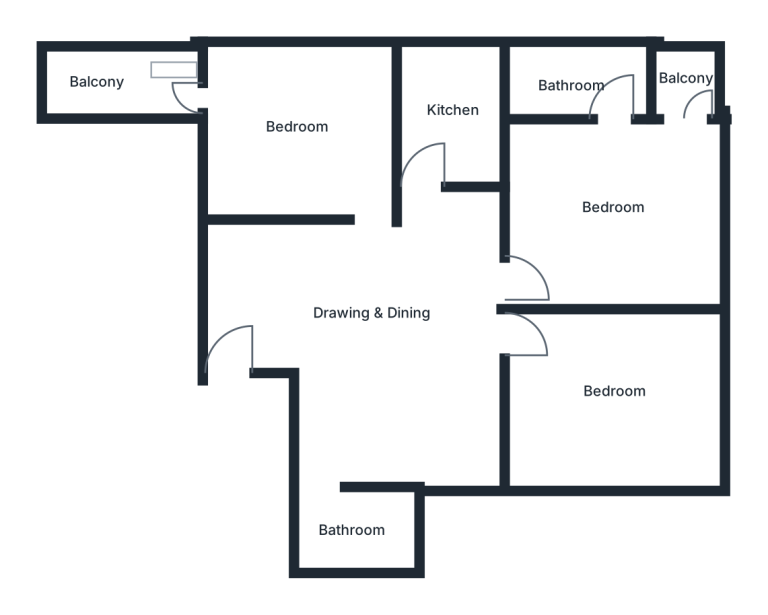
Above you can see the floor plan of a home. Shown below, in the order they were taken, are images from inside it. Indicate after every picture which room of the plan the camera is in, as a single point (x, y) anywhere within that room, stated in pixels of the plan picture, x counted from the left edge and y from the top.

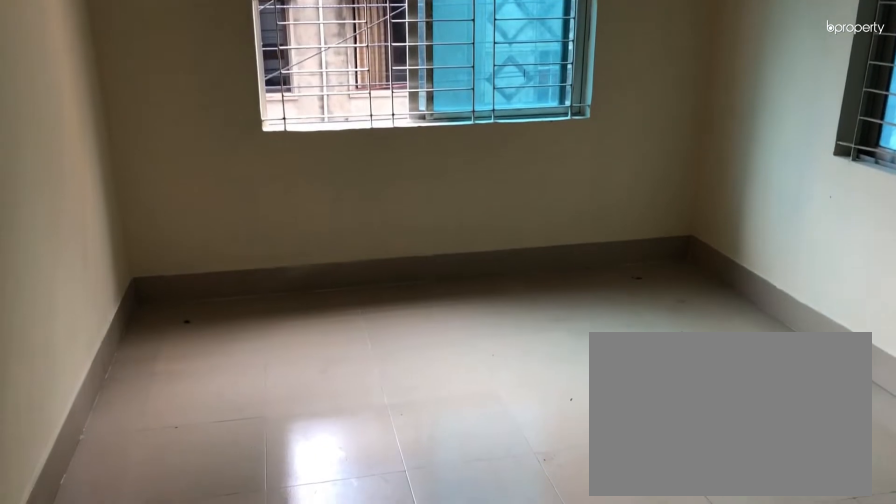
(616, 393)
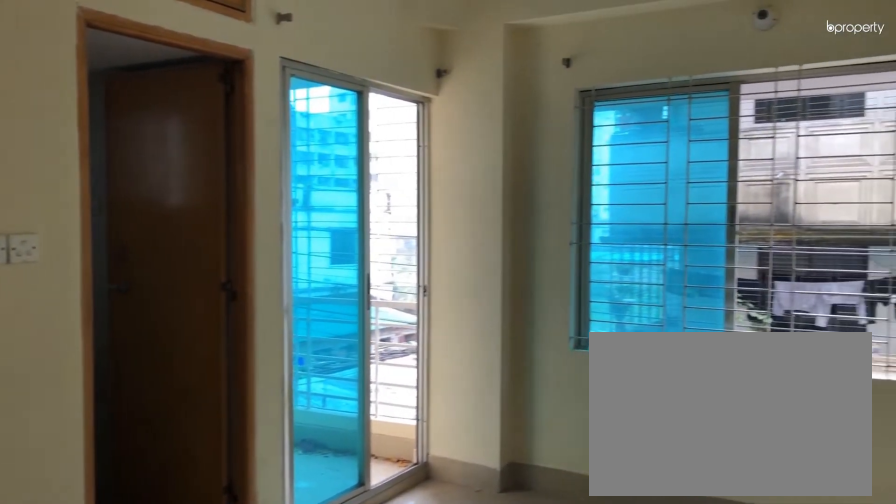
(616, 205)
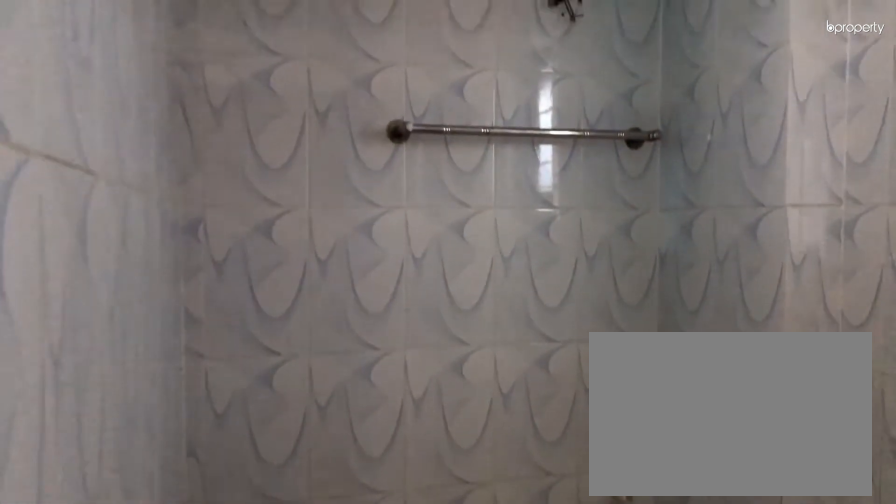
(570, 88)
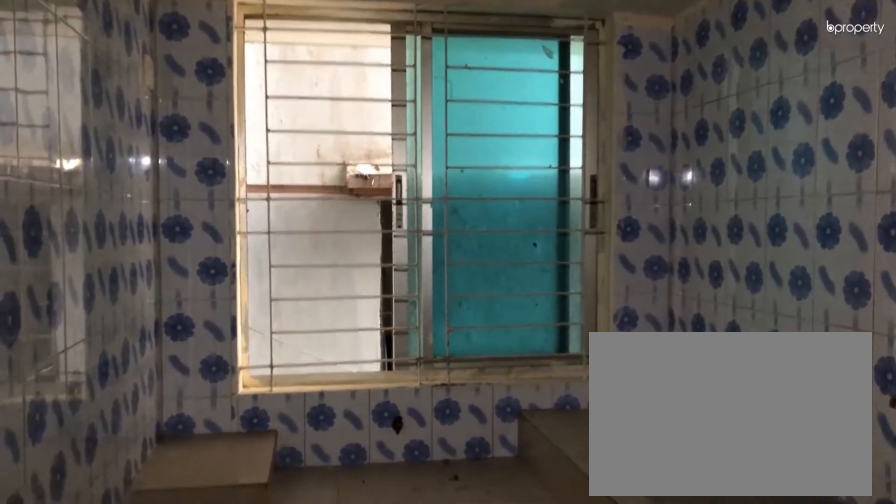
(453, 105)
